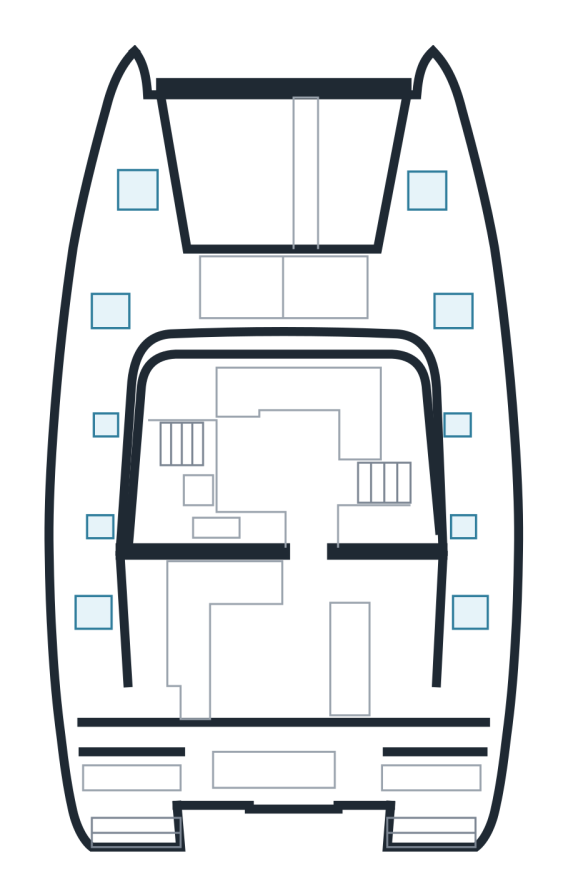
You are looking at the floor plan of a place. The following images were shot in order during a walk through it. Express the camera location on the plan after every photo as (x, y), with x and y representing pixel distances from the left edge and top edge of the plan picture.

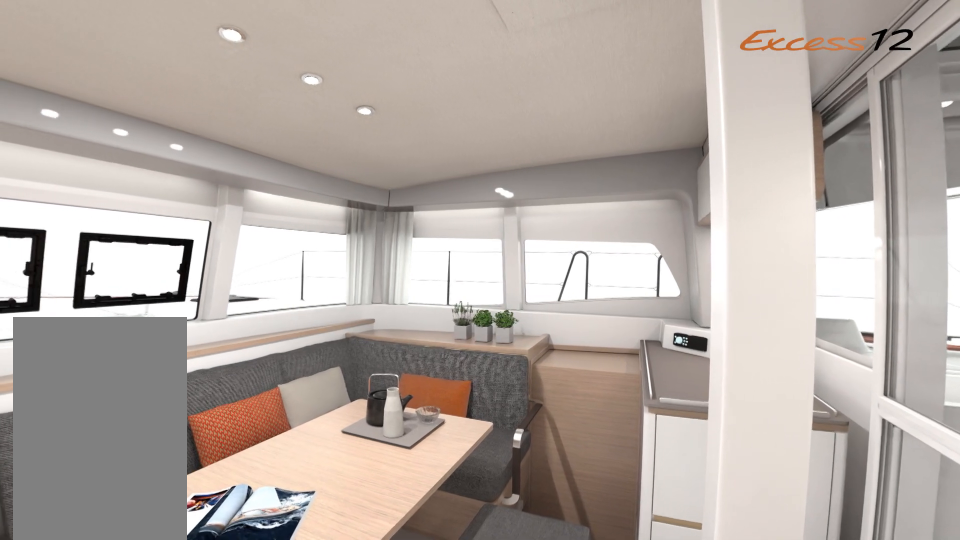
(257, 527)
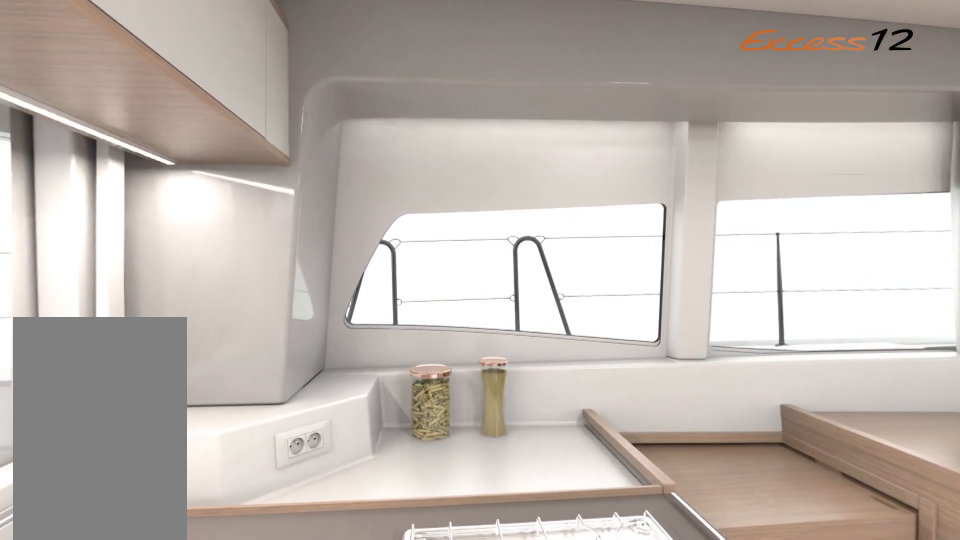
(258, 526)
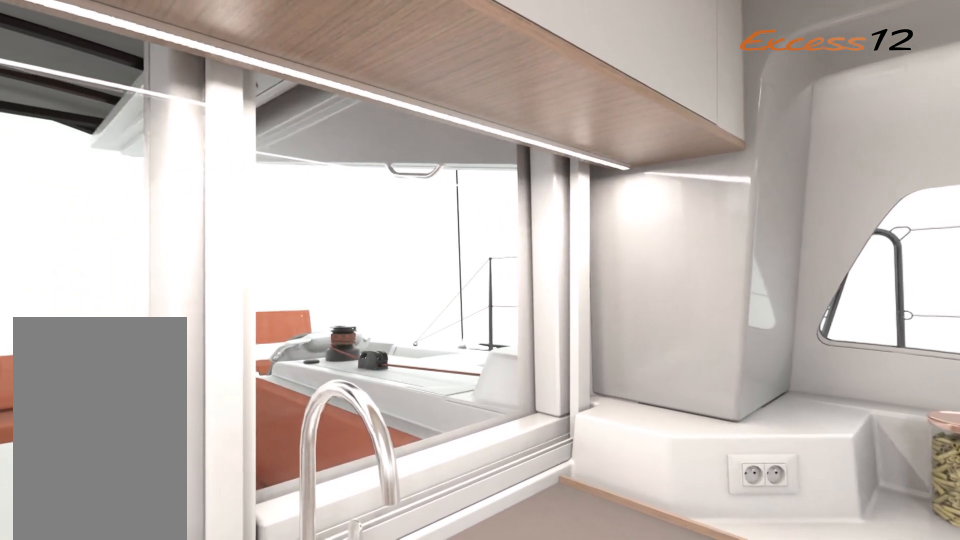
(258, 527)
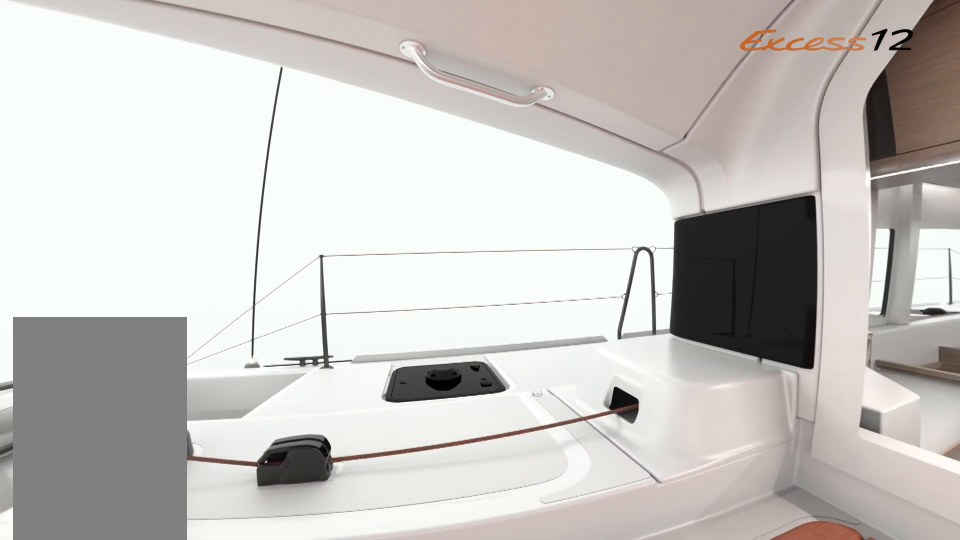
(226, 635)
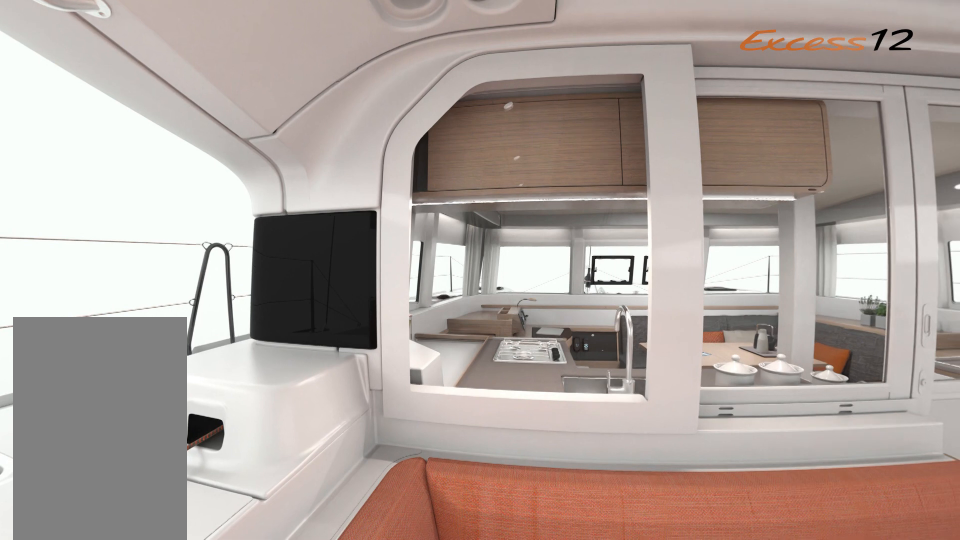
(226, 635)
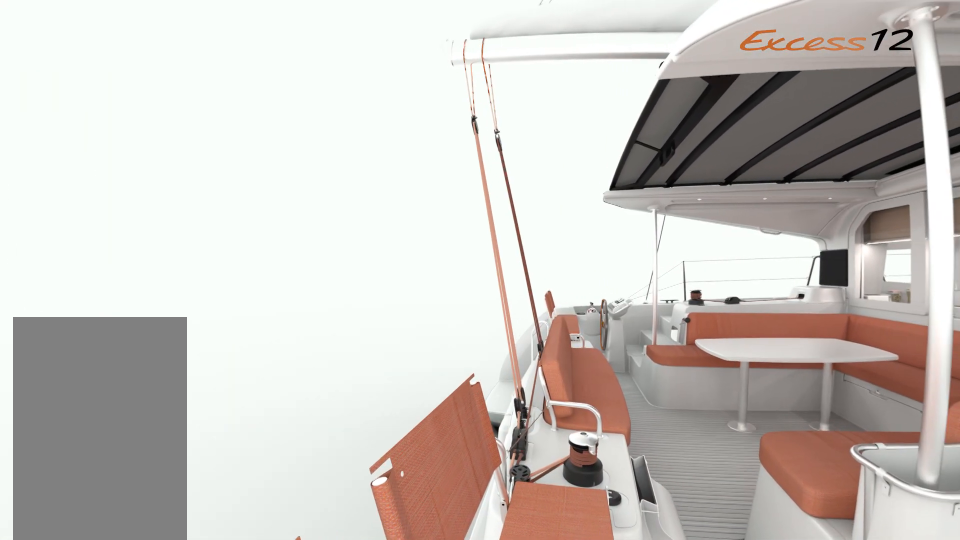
(443, 778)
